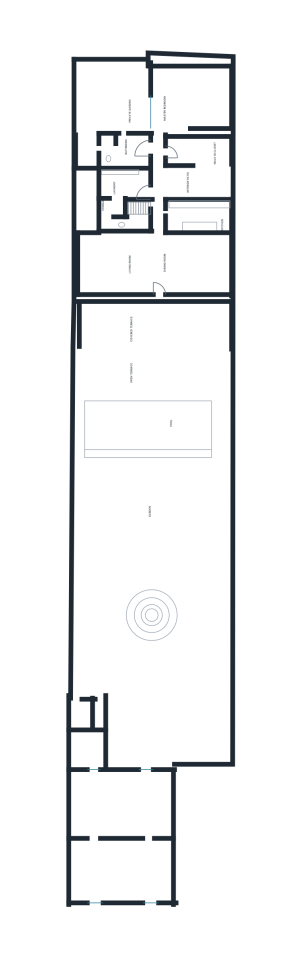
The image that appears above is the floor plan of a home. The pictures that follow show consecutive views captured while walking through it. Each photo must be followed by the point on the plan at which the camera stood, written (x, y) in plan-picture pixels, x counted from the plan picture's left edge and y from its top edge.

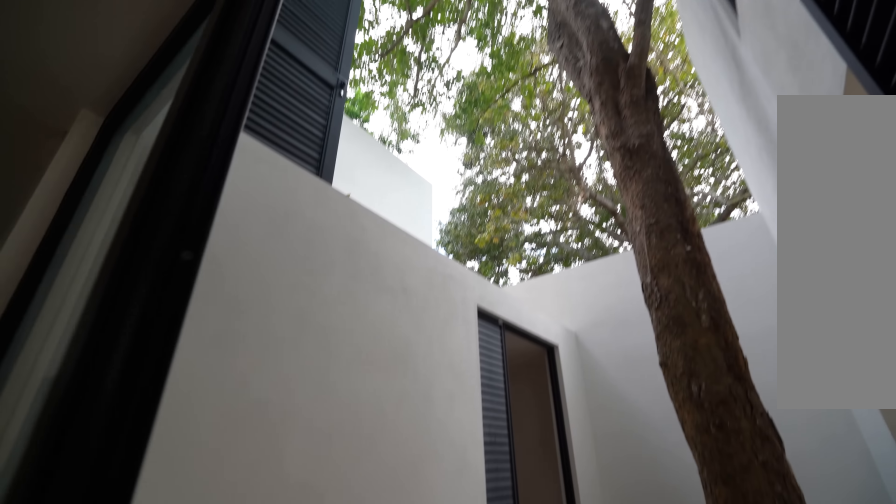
(154, 192)
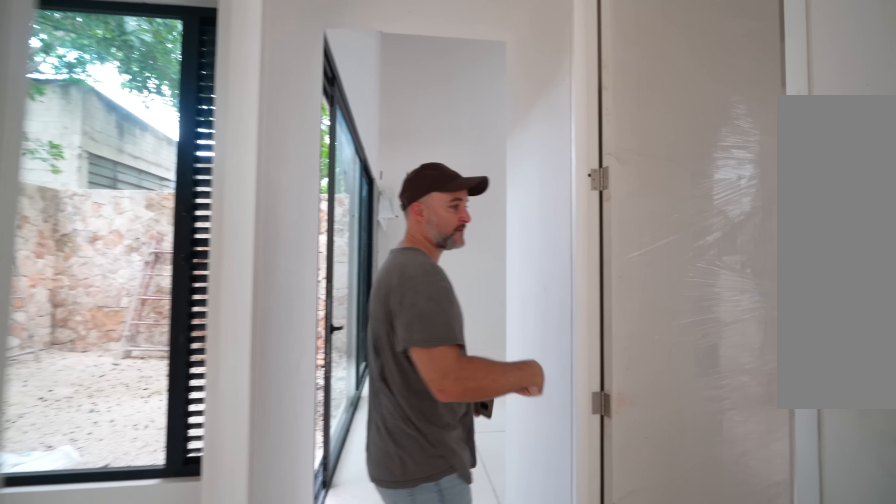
(157, 179)
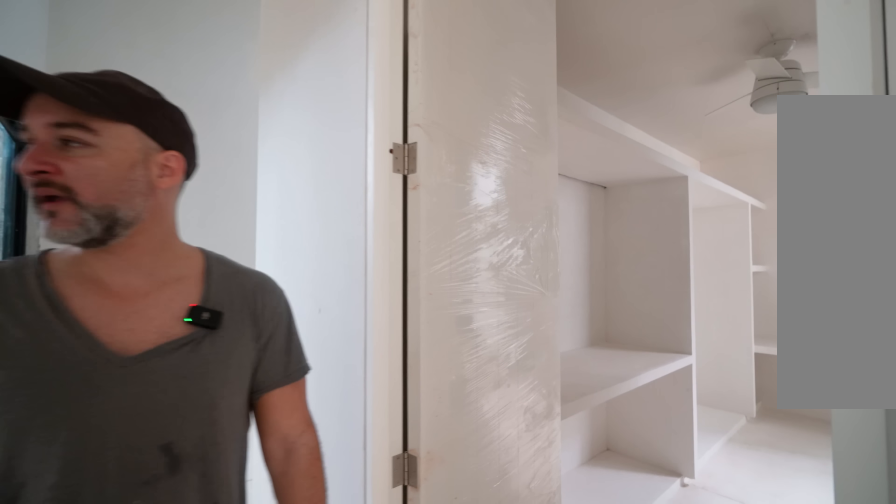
(157, 160)
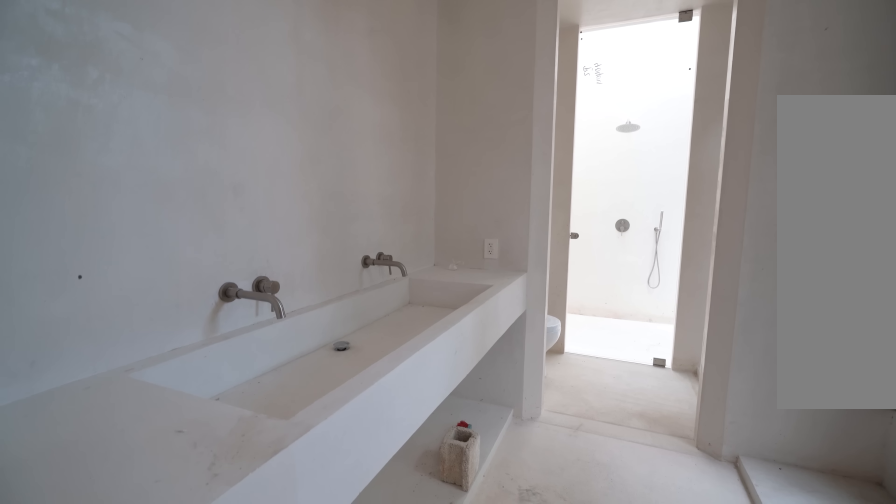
(154, 151)
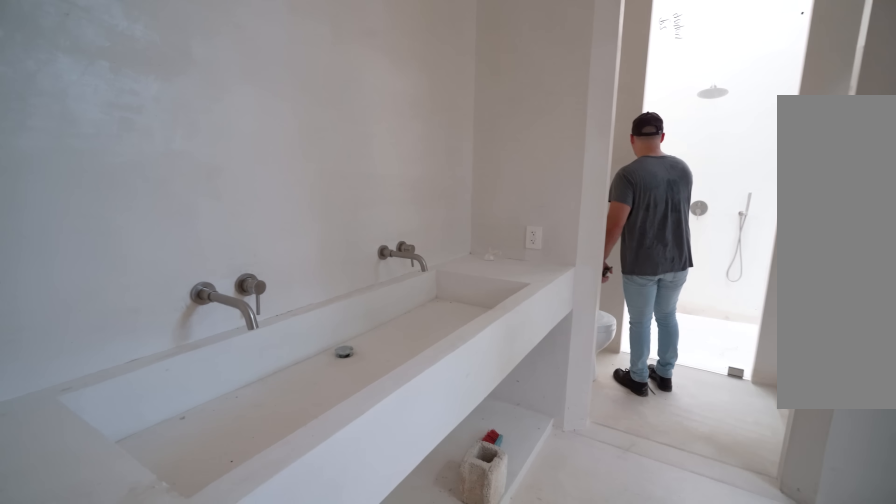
(151, 151)
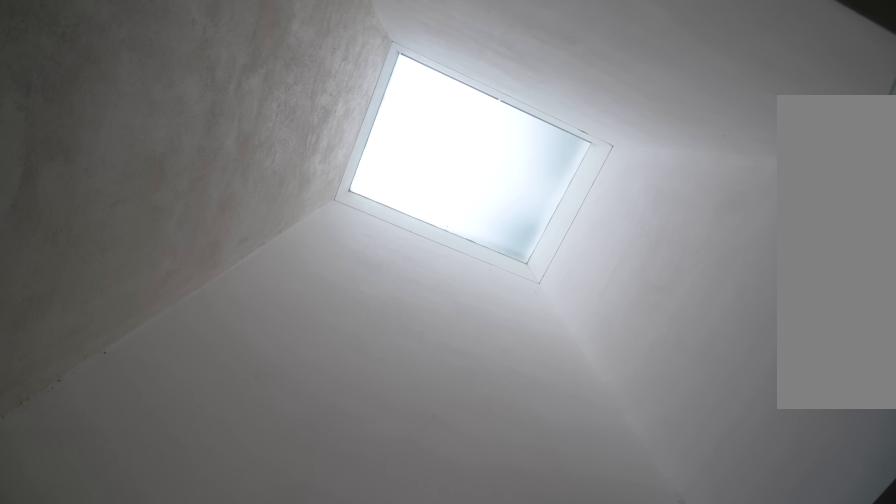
(125, 151)
